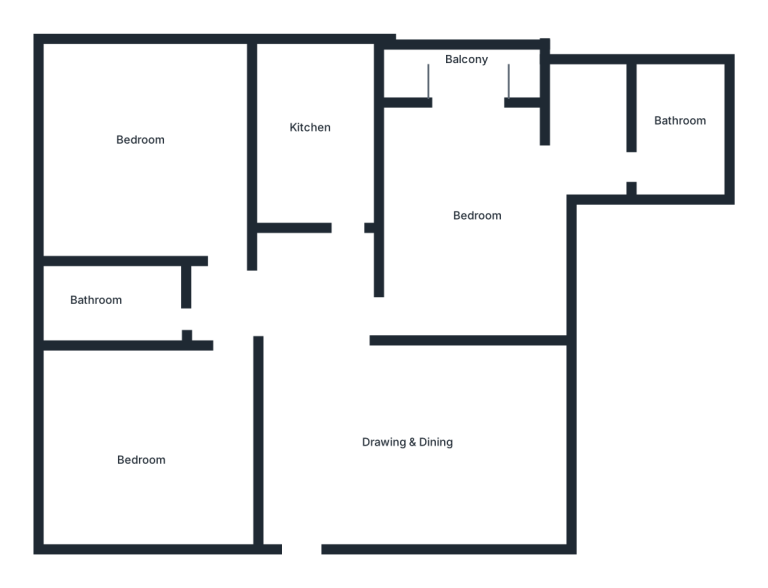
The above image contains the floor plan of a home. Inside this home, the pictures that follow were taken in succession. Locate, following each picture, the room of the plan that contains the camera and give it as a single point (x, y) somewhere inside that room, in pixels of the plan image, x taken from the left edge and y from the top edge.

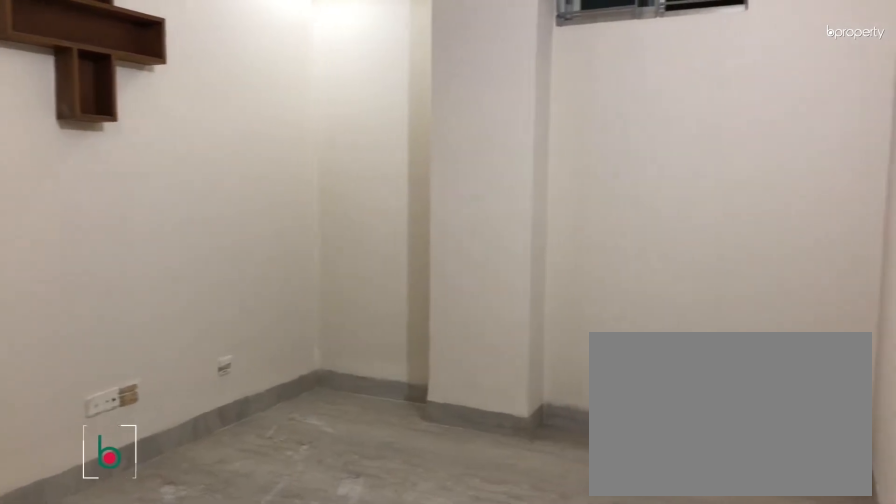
(436, 439)
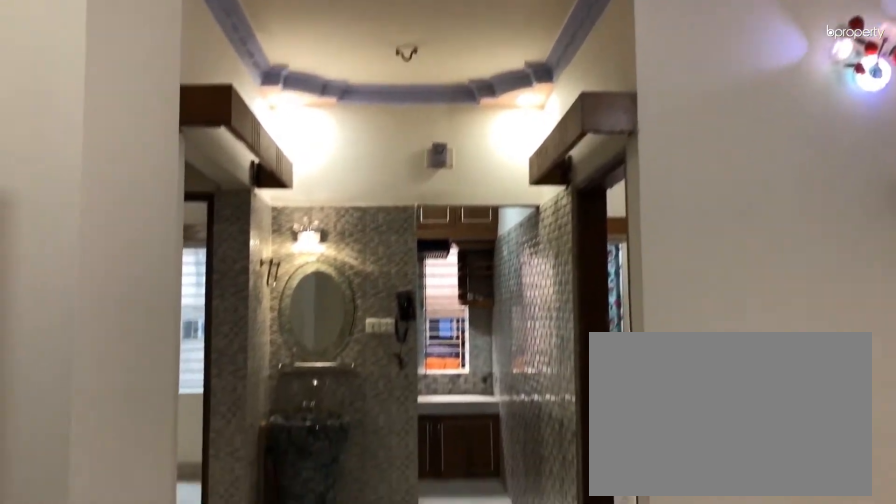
(436, 439)
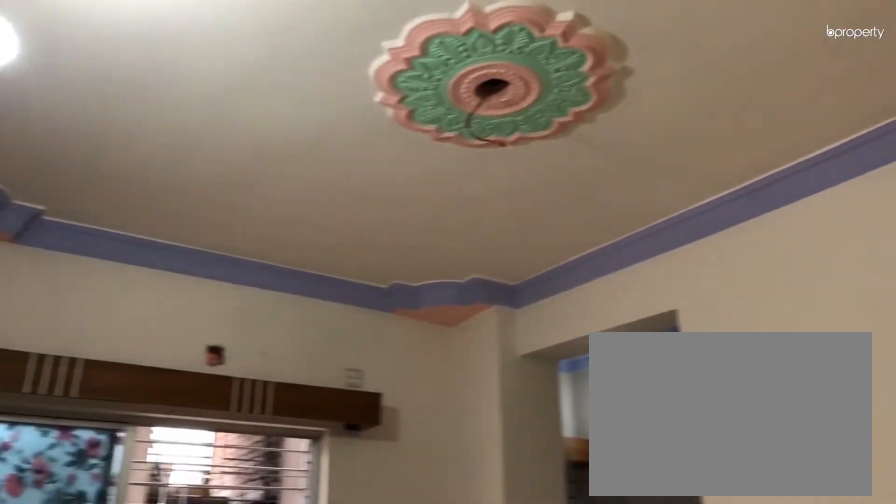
(474, 205)
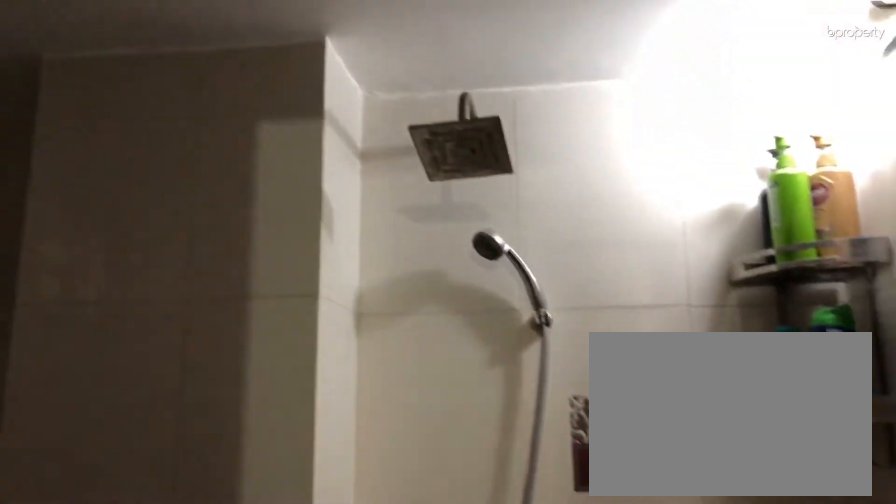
(676, 128)
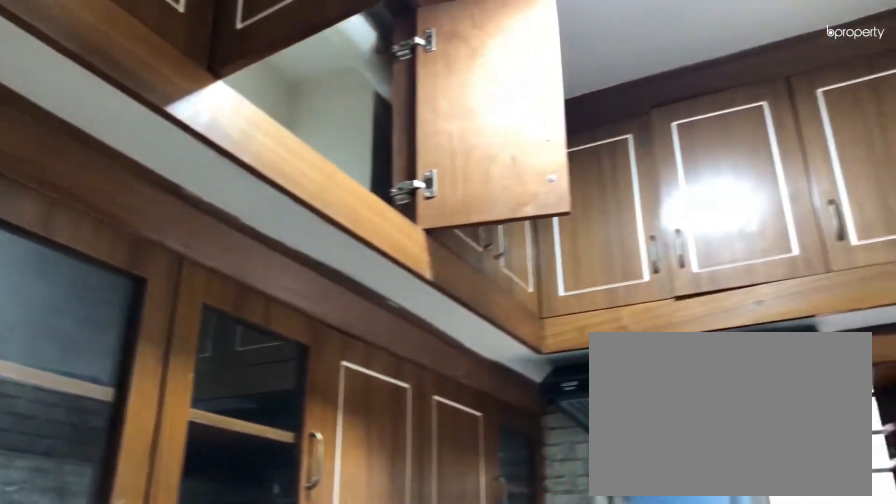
(312, 134)
